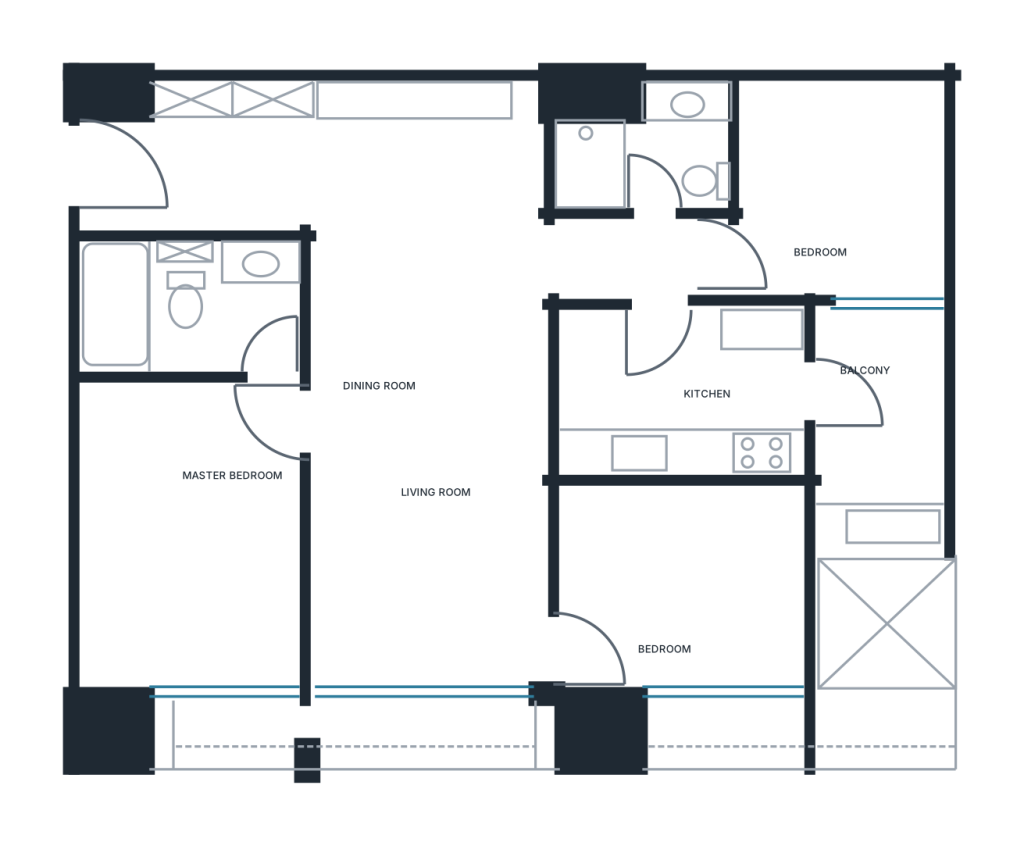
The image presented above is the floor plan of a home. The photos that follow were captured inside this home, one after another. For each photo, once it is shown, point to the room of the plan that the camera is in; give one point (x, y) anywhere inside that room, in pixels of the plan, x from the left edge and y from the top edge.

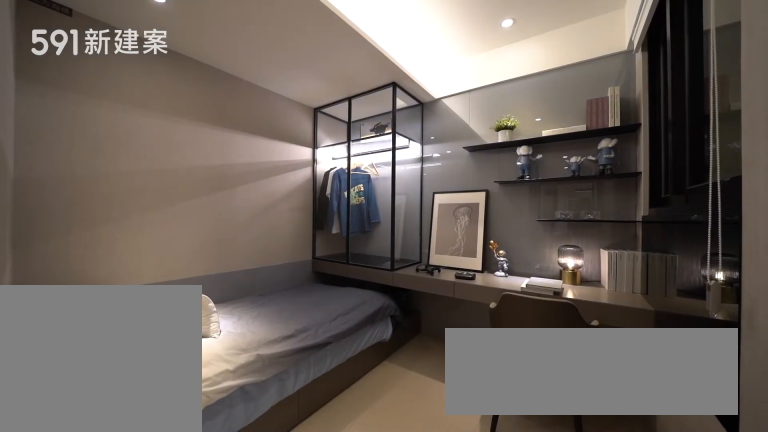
(835, 192)
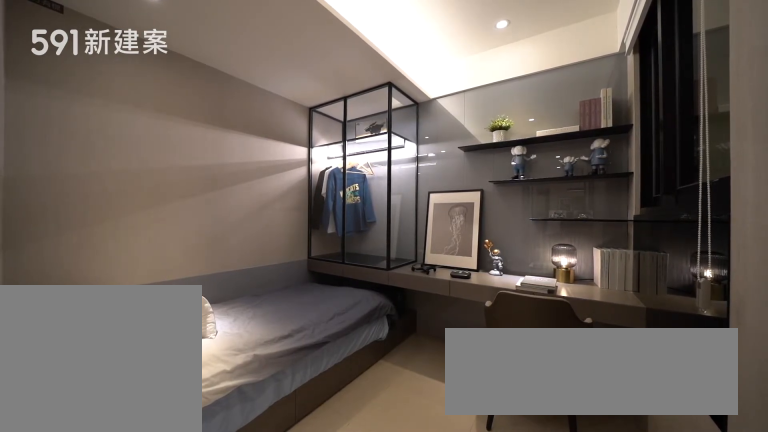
(835, 192)
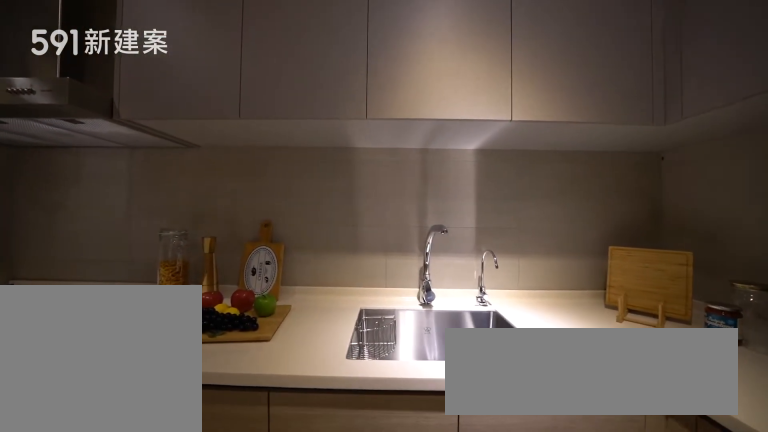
(685, 389)
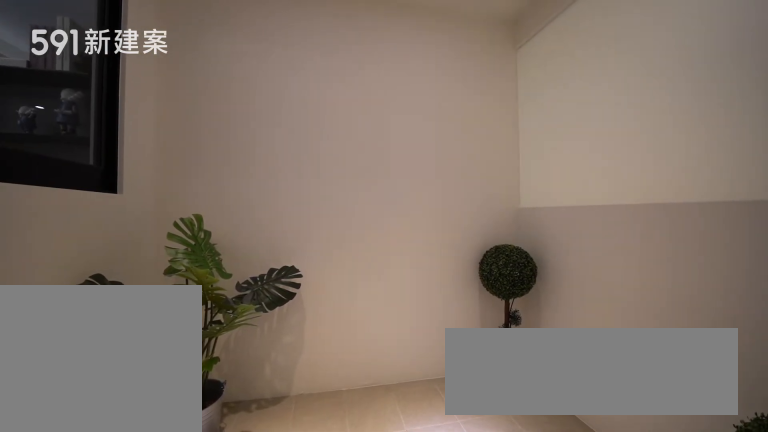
(883, 404)
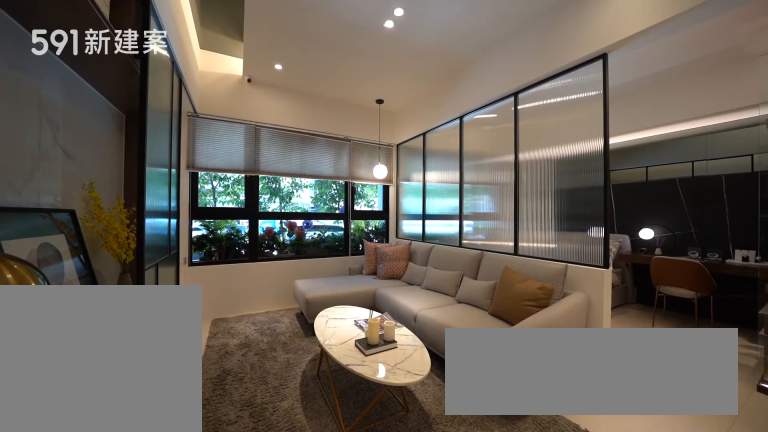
(430, 564)
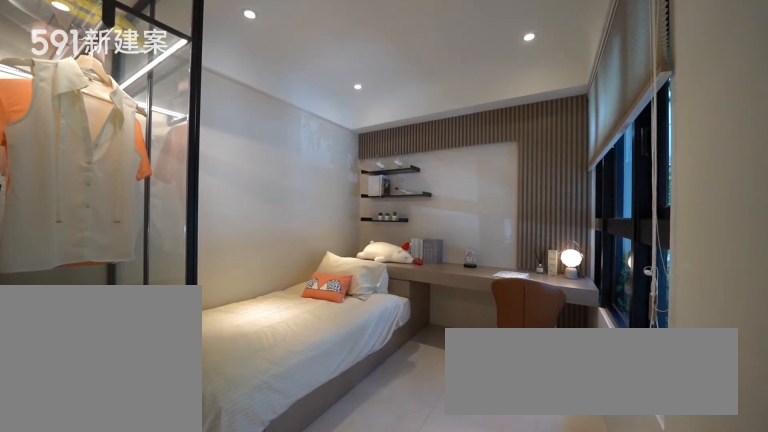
(685, 589)
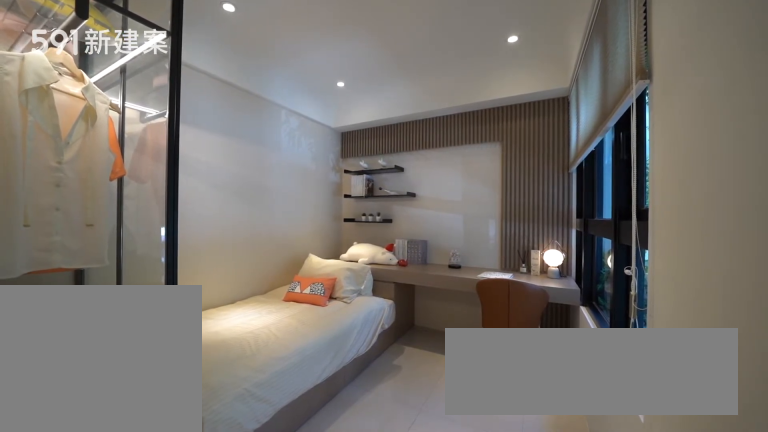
(685, 589)
